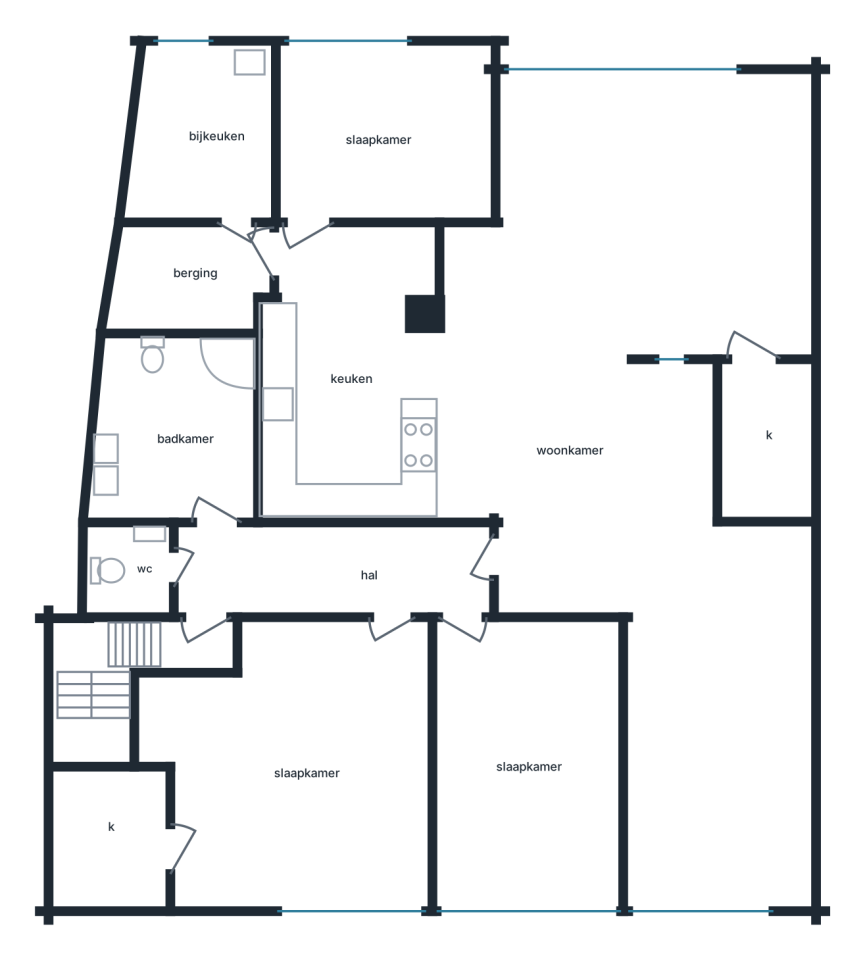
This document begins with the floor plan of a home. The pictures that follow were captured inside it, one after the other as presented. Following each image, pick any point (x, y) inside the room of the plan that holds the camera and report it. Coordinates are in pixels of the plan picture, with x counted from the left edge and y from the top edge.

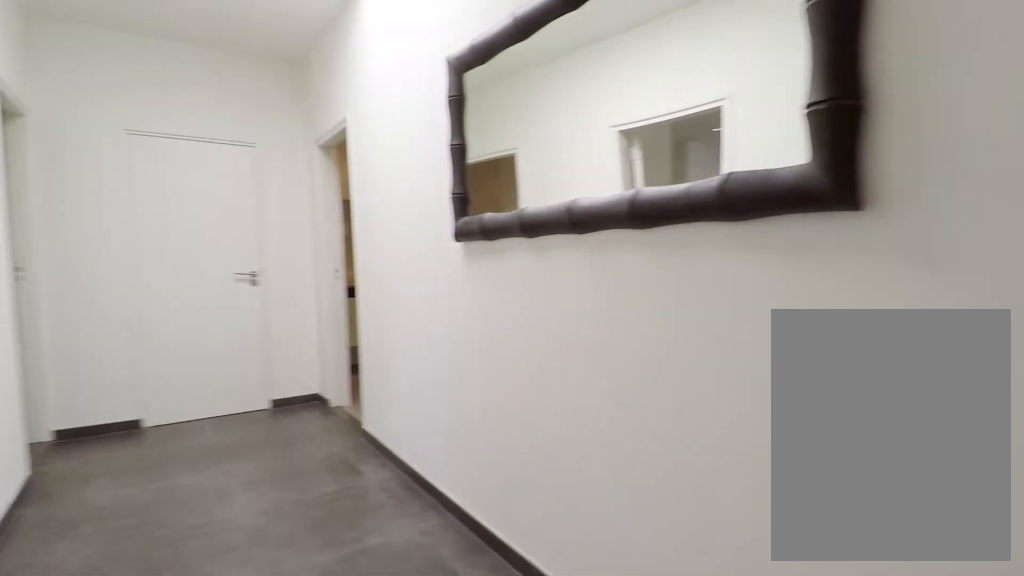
(318, 579)
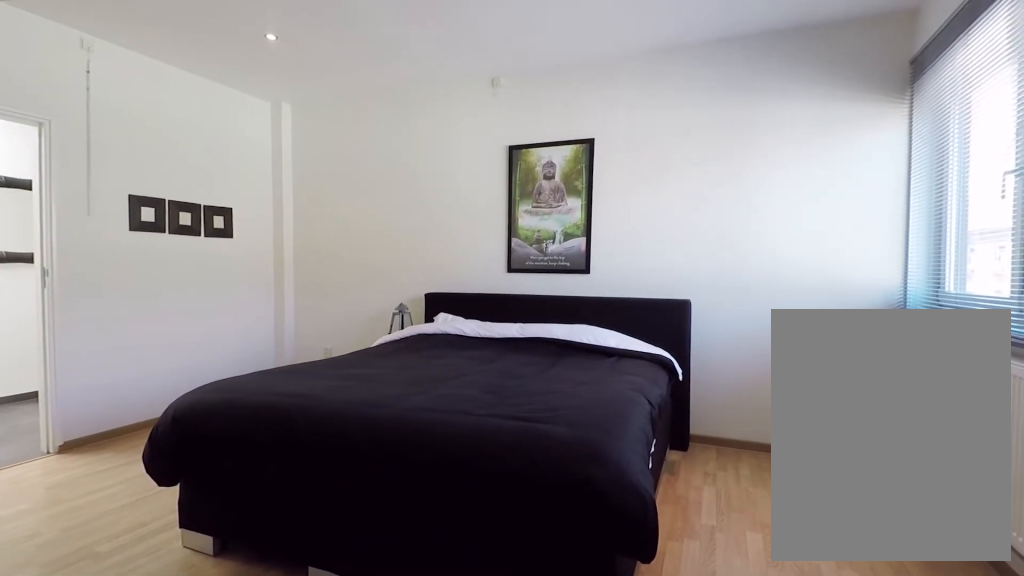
(300, 767)
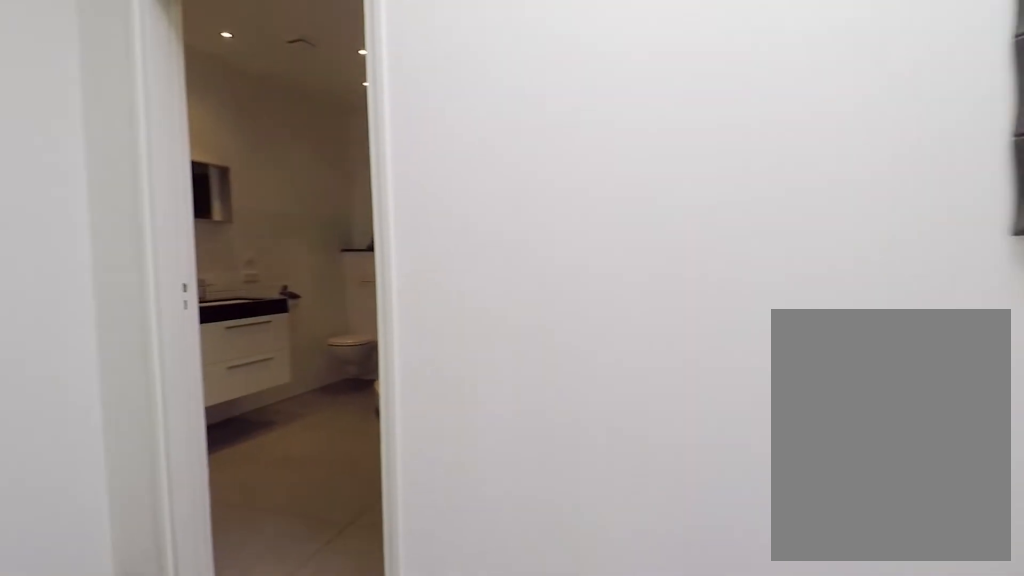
(318, 579)
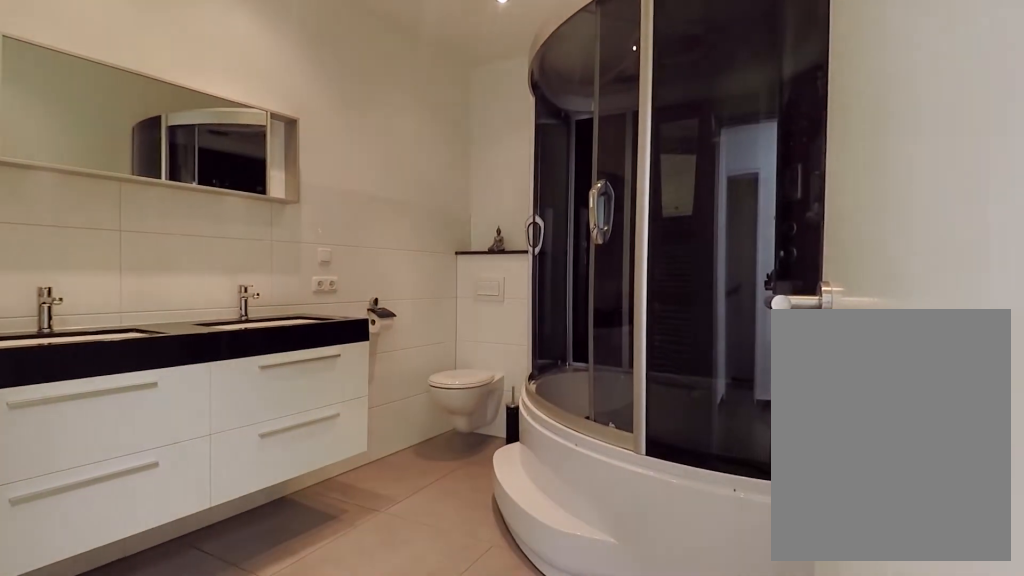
(176, 429)
